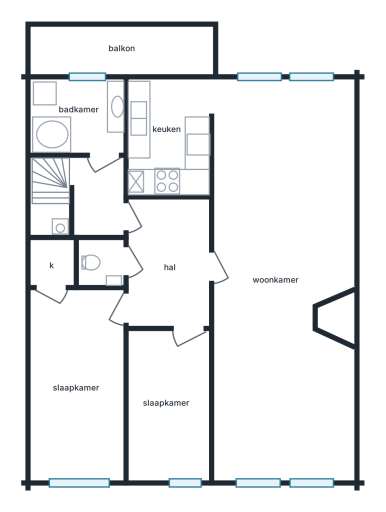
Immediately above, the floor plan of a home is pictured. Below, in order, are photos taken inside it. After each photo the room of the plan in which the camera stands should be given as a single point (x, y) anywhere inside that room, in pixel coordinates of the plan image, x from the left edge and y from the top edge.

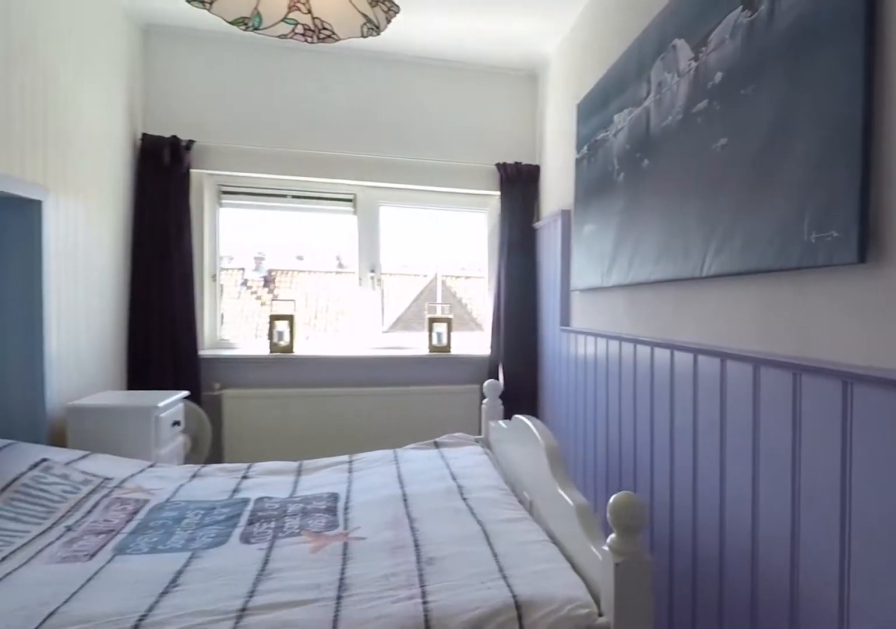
(78, 383)
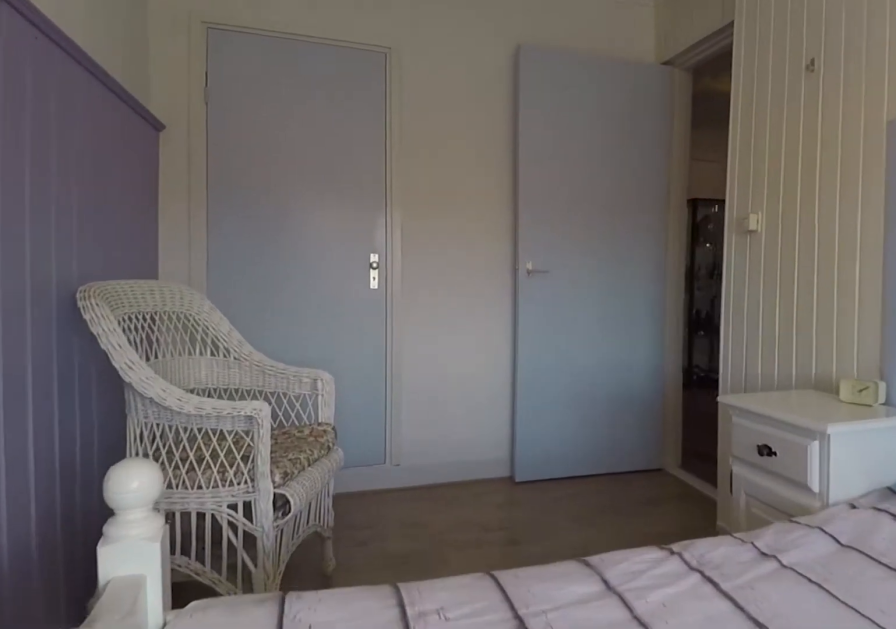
(78, 383)
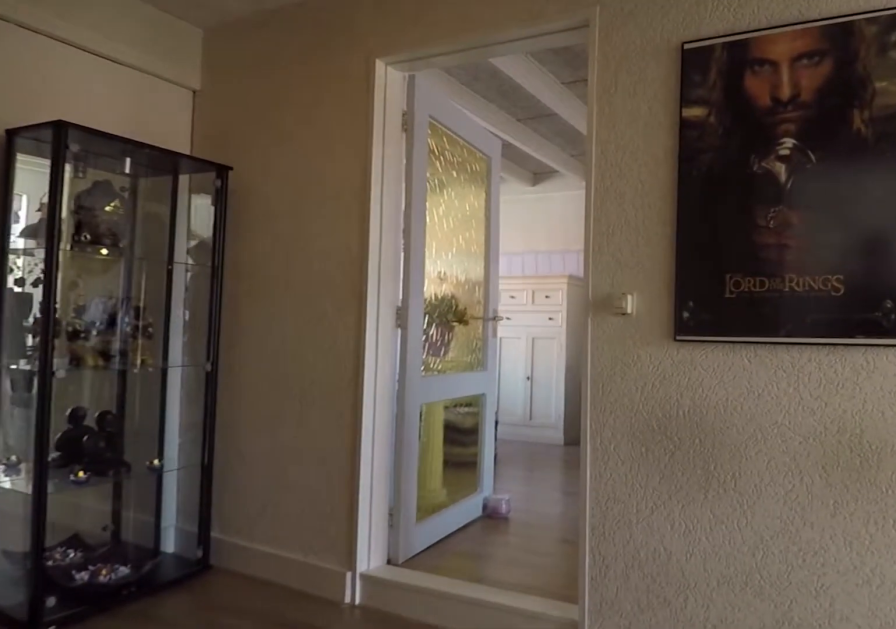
(169, 263)
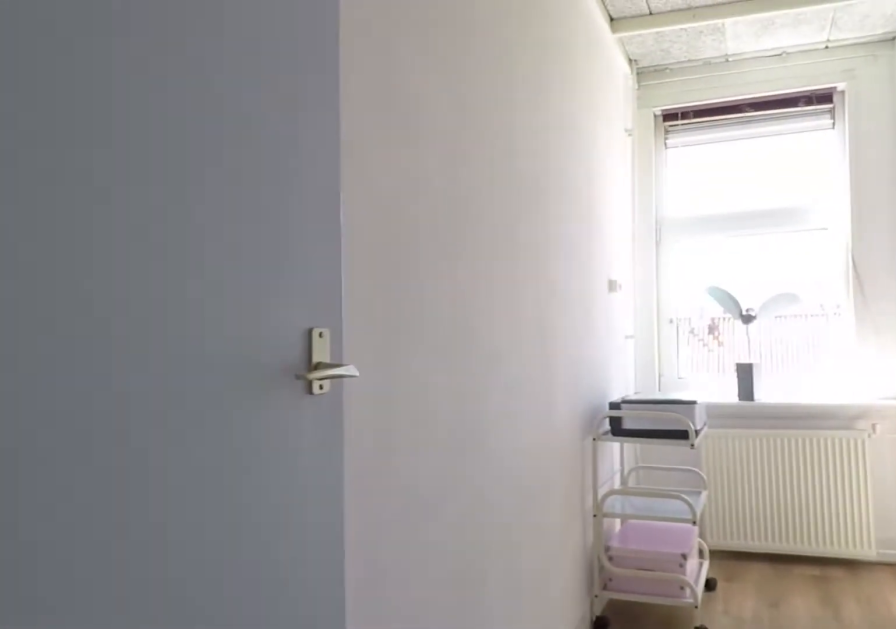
(169, 404)
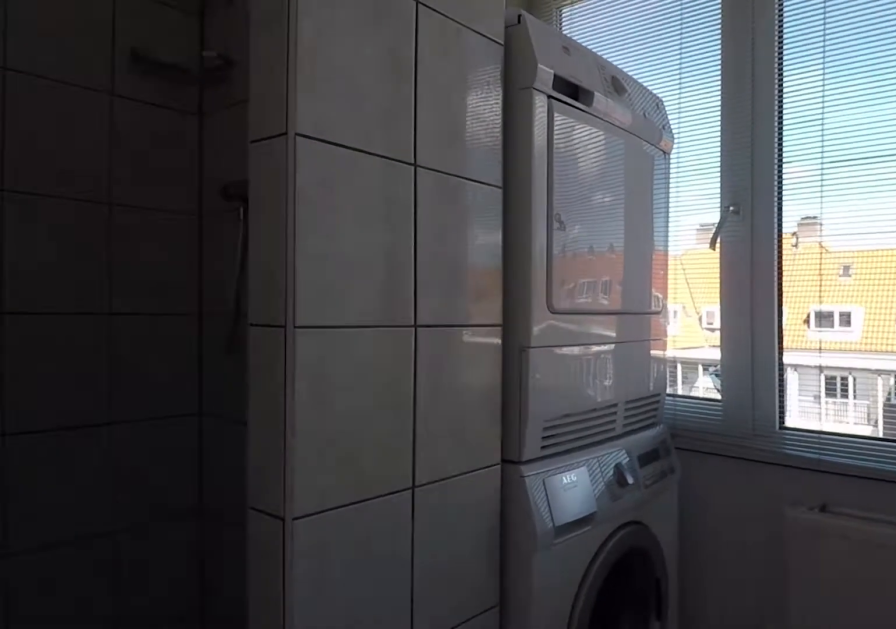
(78, 117)
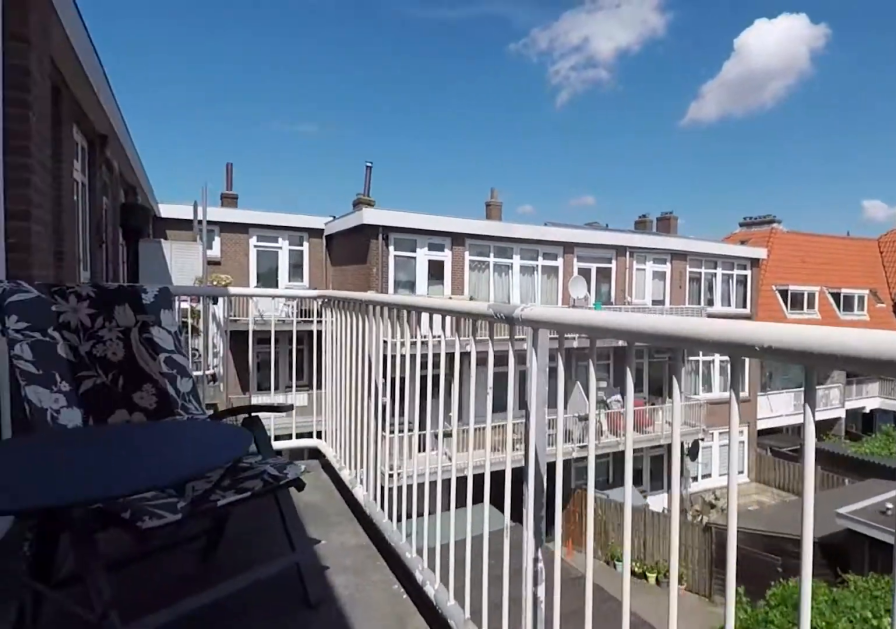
(124, 48)
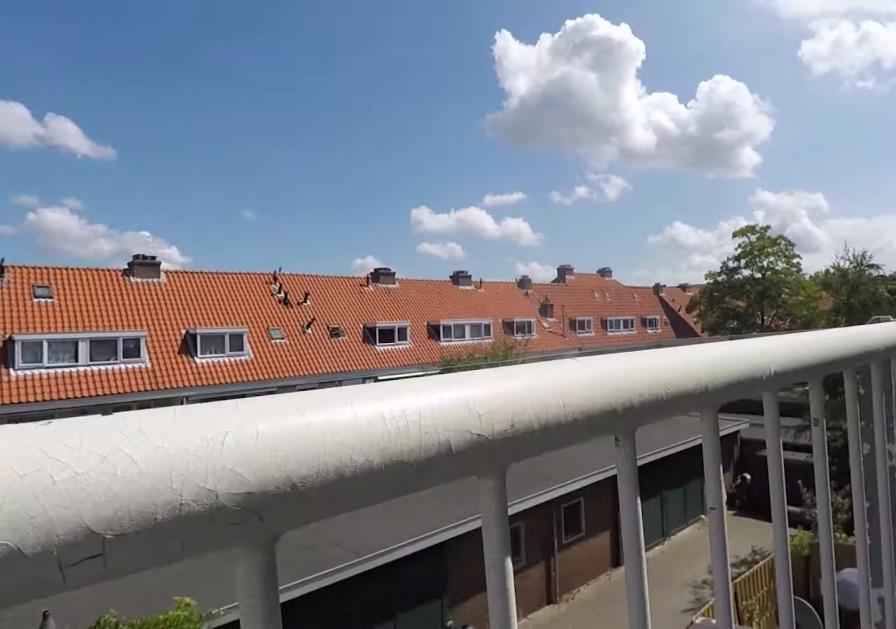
(124, 48)
